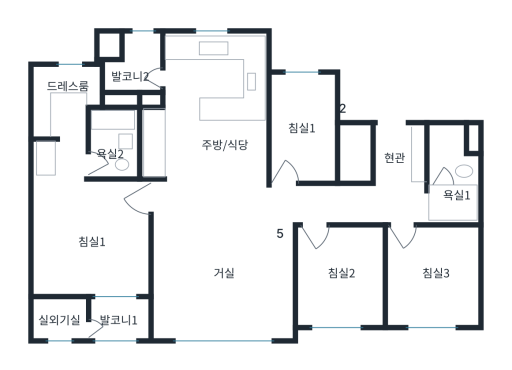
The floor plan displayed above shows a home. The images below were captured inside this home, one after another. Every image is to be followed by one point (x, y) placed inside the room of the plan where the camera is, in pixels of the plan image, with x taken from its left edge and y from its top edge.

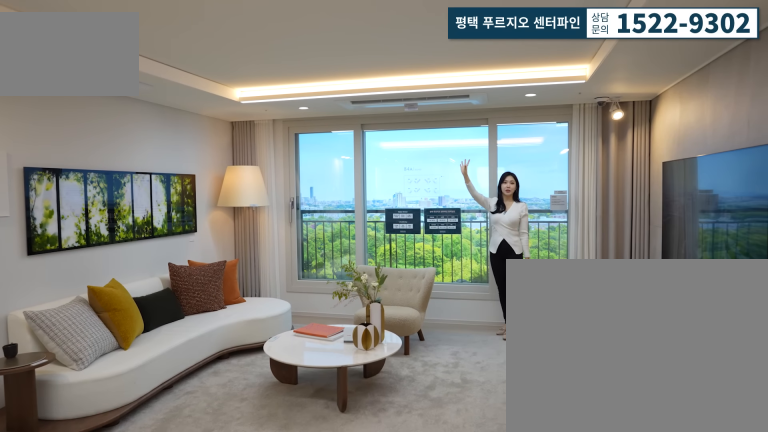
(219, 285)
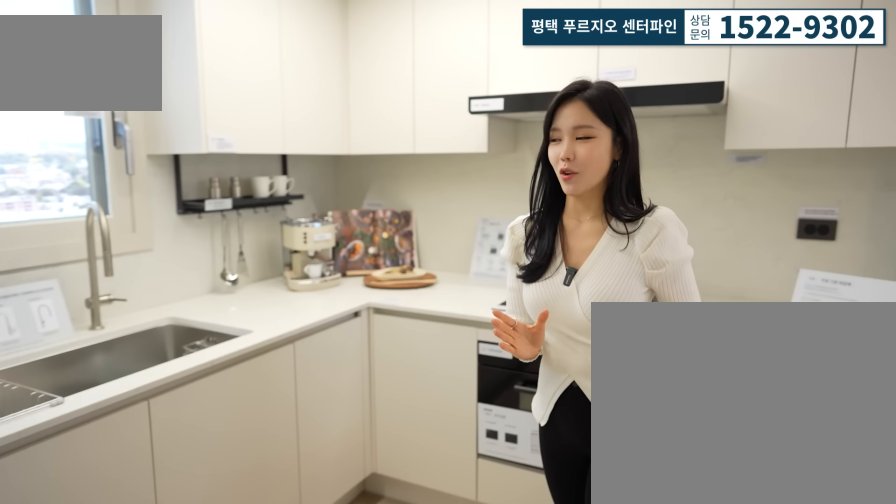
(219, 123)
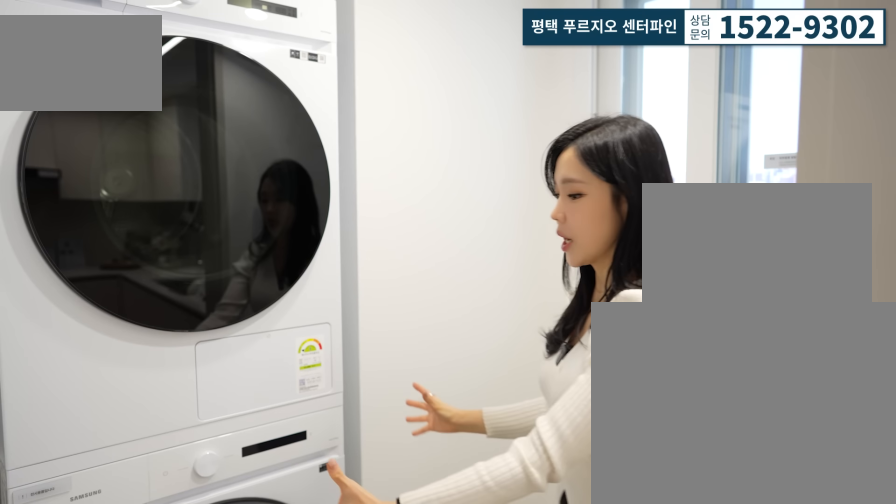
(127, 62)
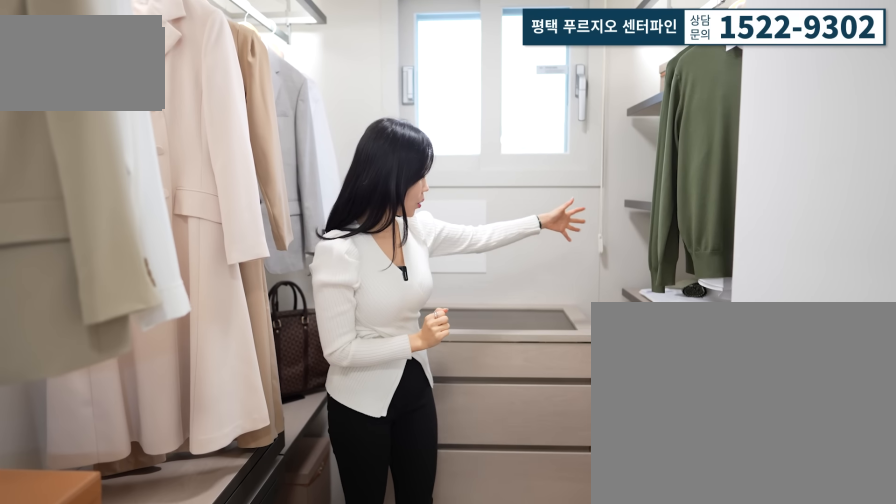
(66, 118)
